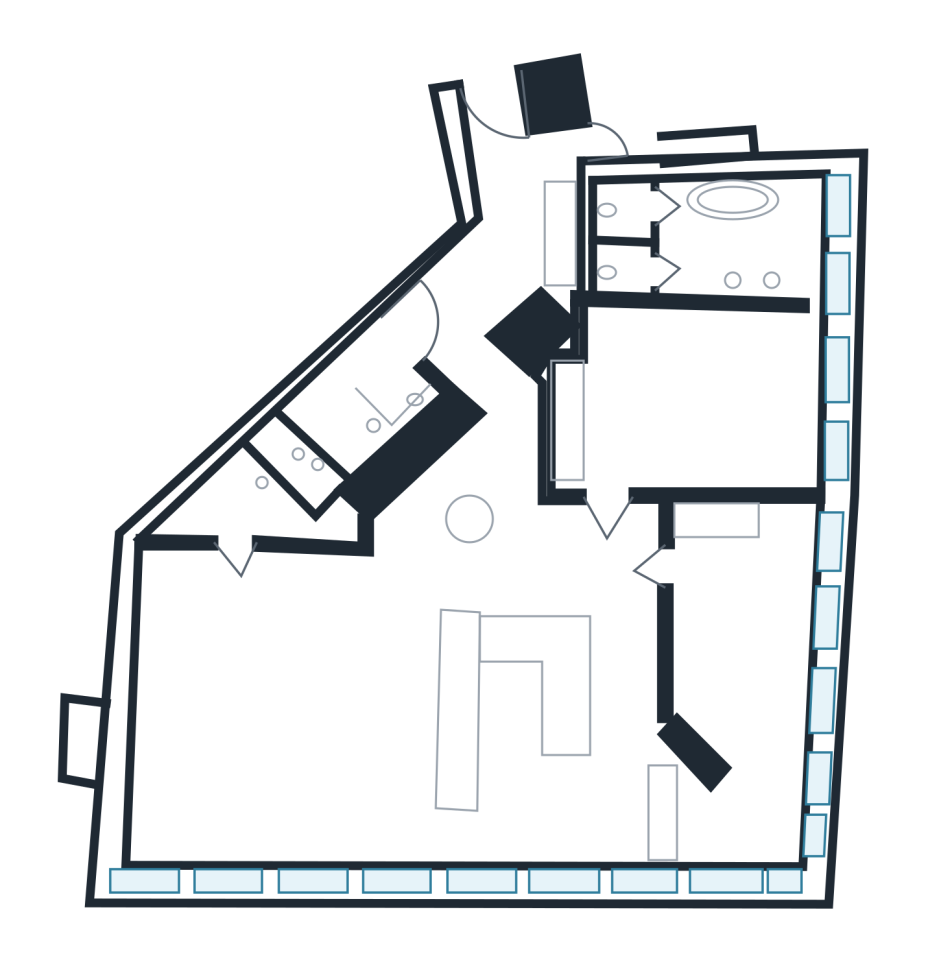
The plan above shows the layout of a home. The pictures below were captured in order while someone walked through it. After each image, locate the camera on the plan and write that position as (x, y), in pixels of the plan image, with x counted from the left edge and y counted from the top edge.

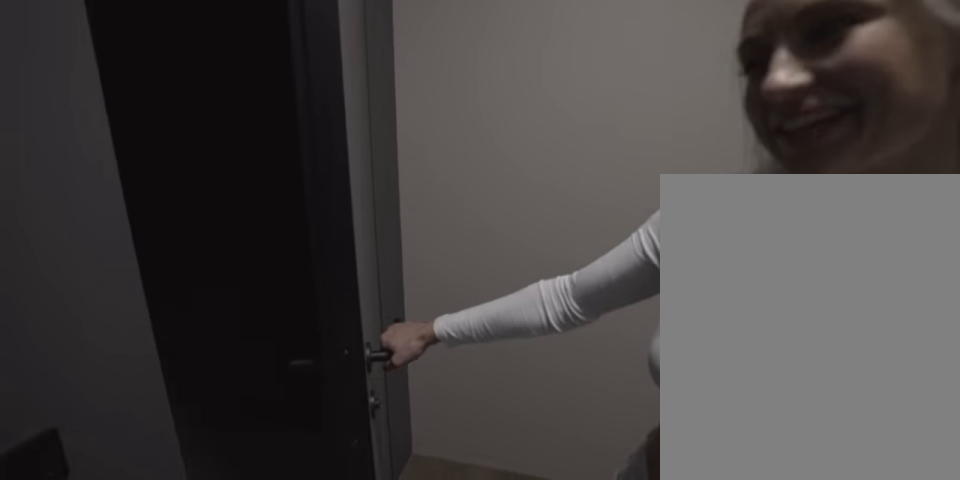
(456, 279)
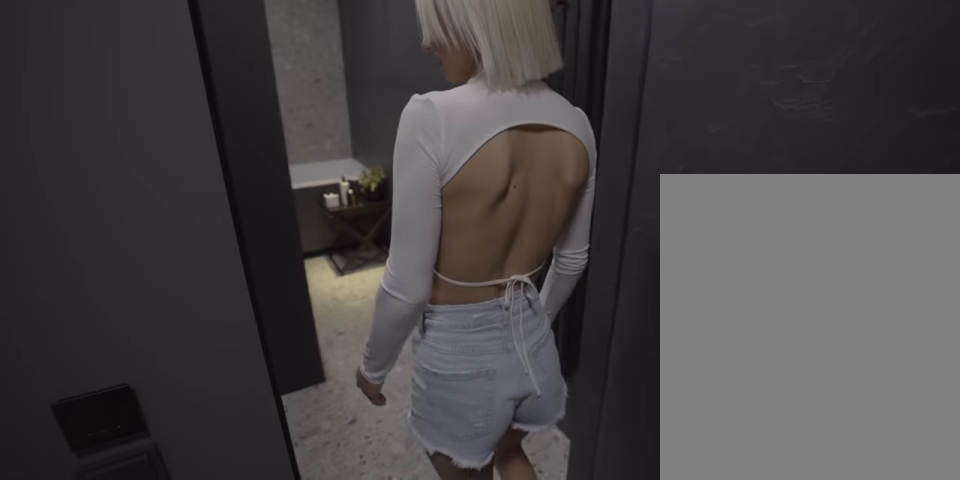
(463, 279)
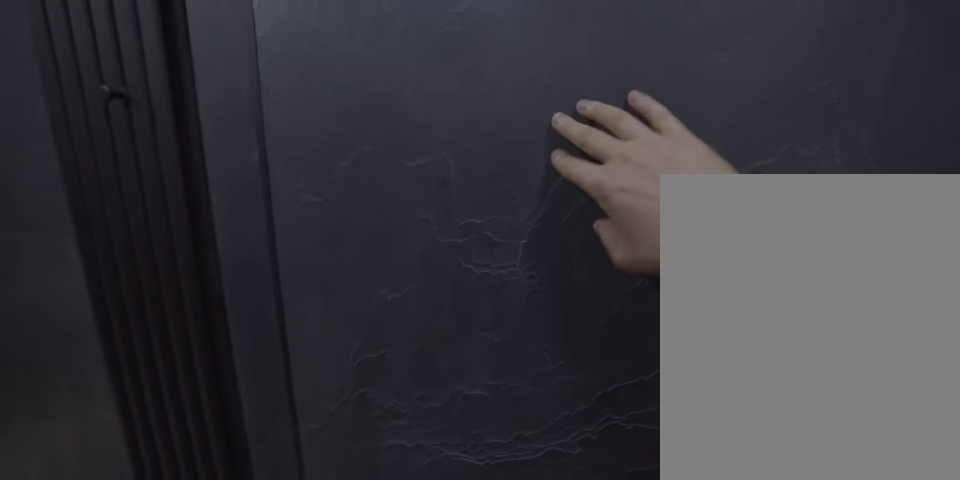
(387, 380)
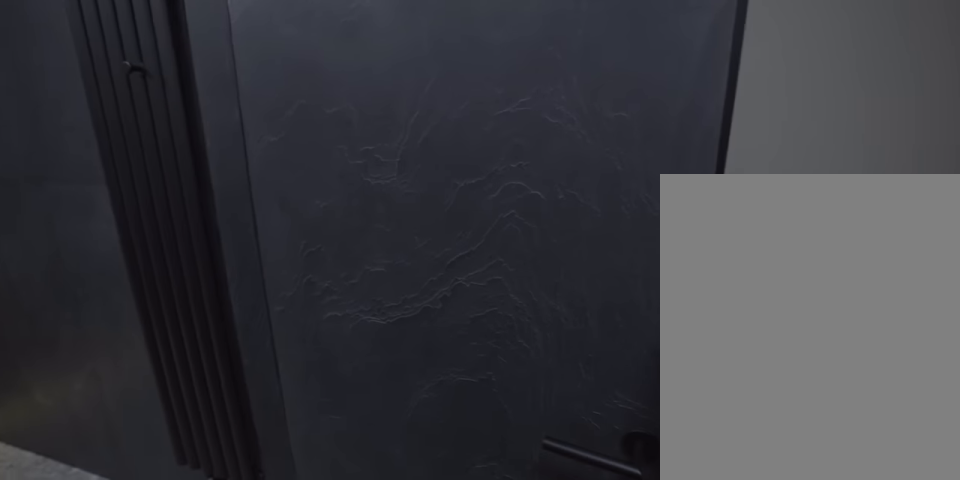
(387, 380)
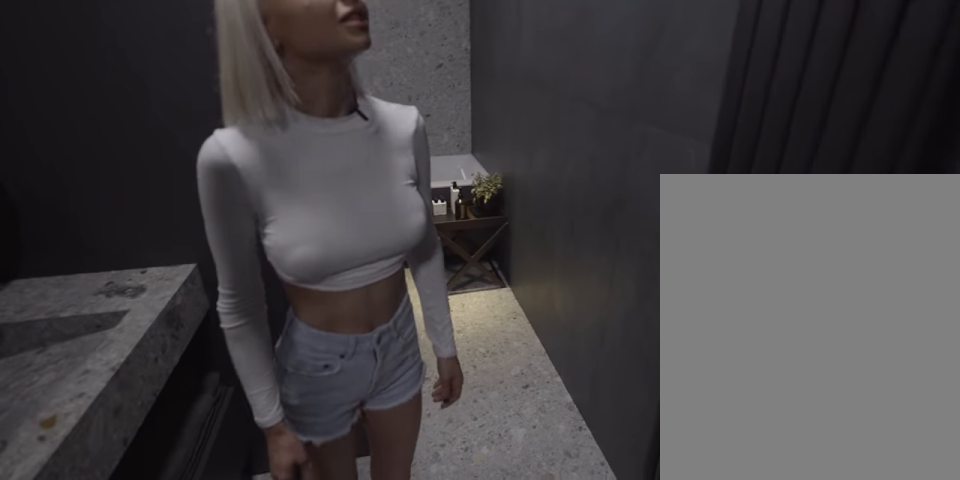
(387, 376)
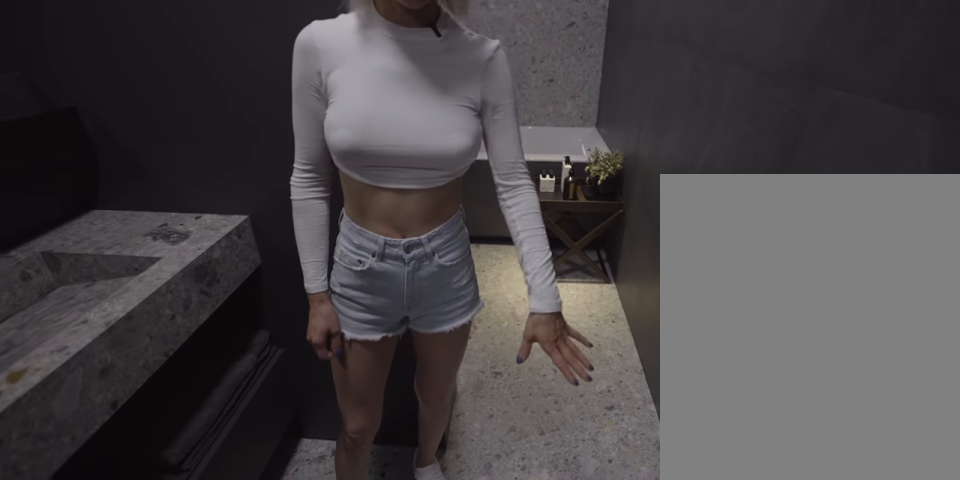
(387, 376)
